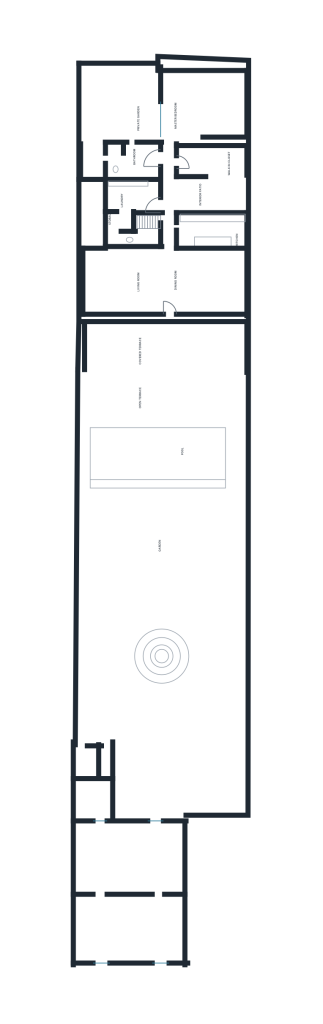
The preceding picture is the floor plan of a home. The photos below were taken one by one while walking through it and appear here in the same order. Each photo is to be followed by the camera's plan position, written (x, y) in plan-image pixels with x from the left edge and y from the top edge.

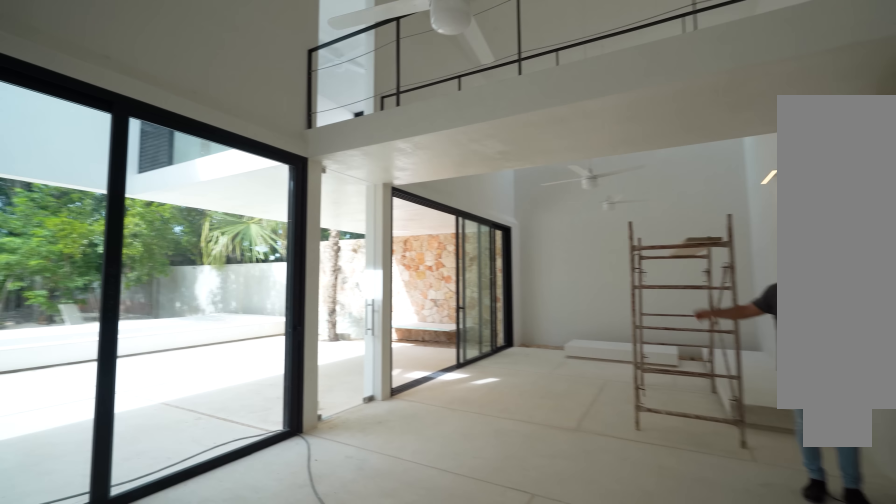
(211, 252)
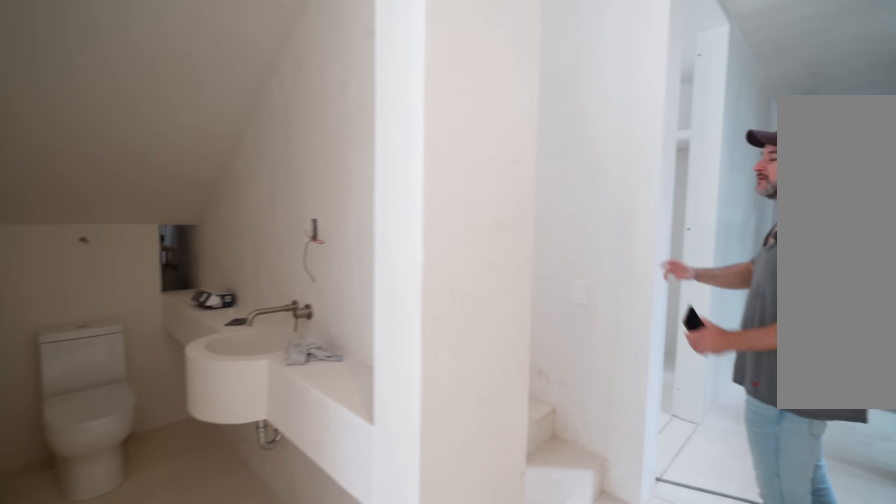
(164, 242)
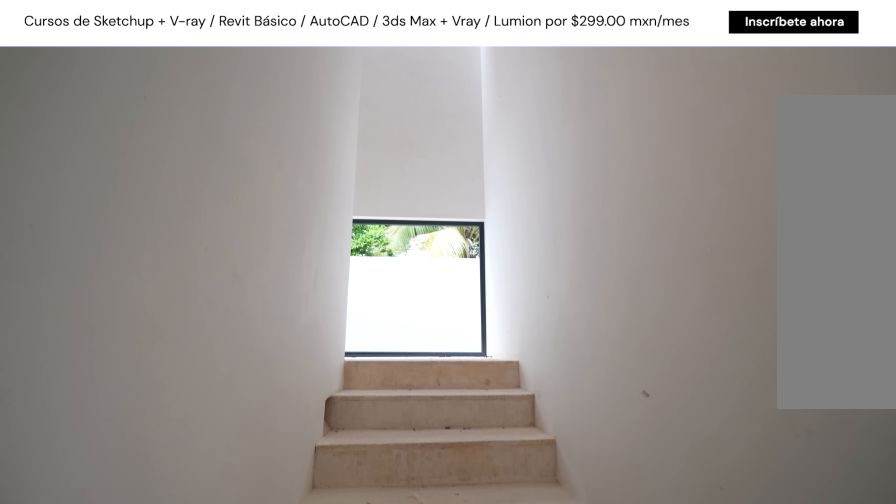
(164, 232)
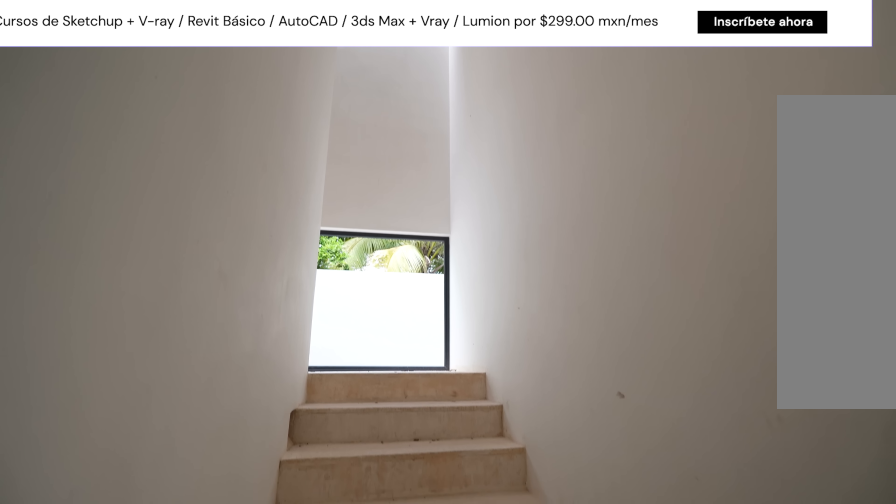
(164, 232)
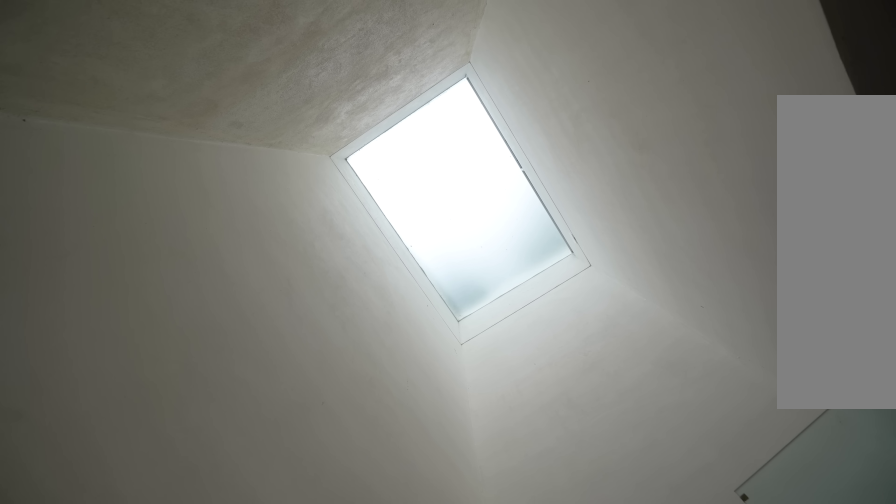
(96, 157)
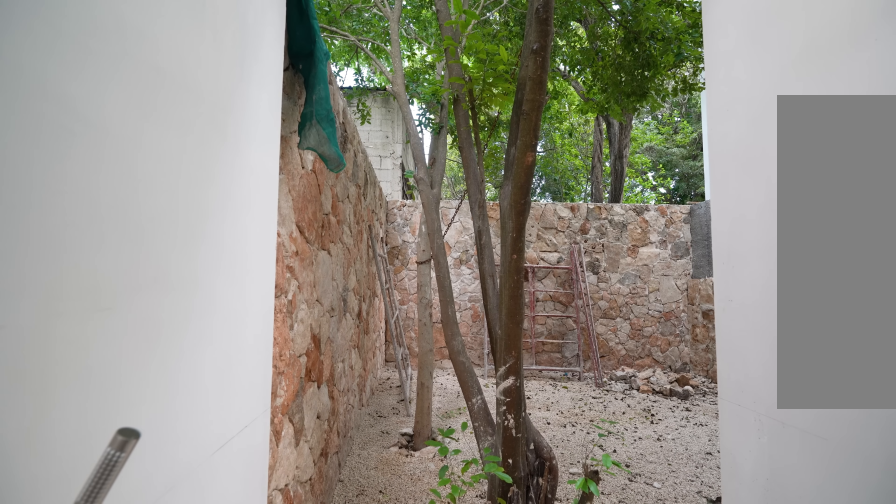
(96, 157)
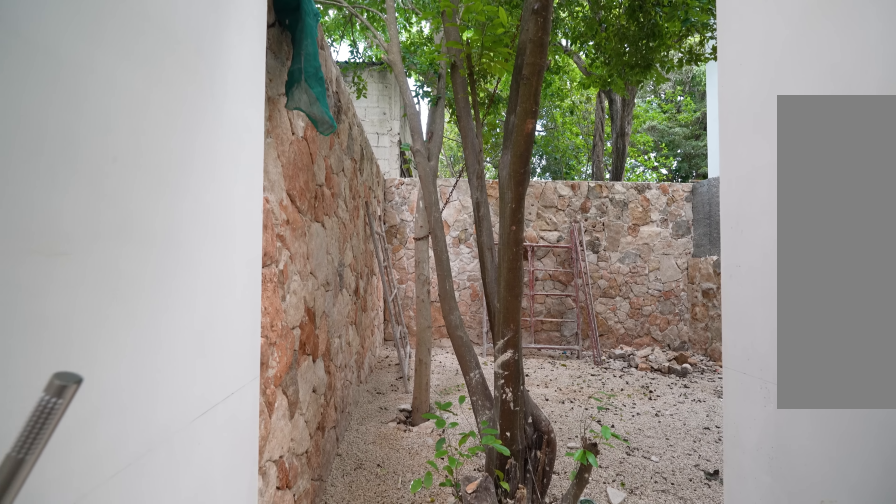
(93, 157)
